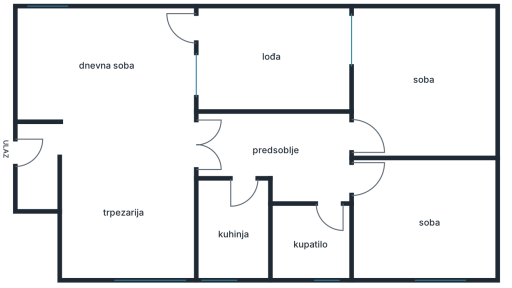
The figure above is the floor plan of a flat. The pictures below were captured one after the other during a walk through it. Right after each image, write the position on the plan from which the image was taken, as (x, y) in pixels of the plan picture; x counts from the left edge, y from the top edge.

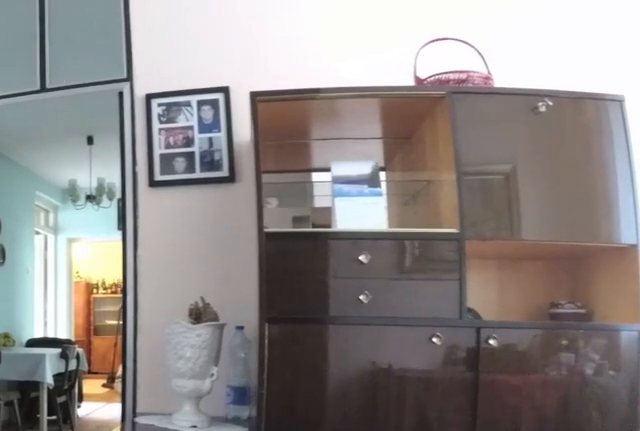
(58, 144)
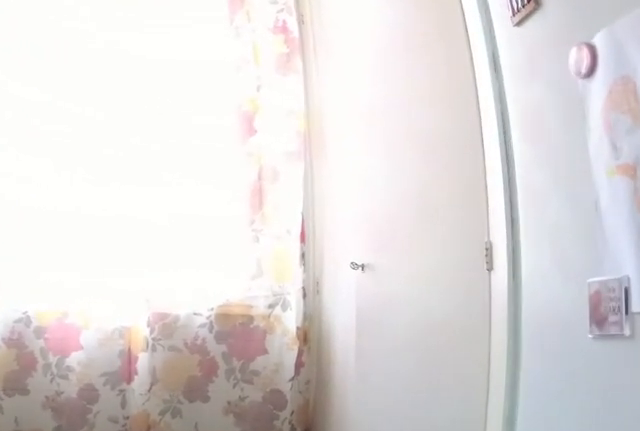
(234, 194)
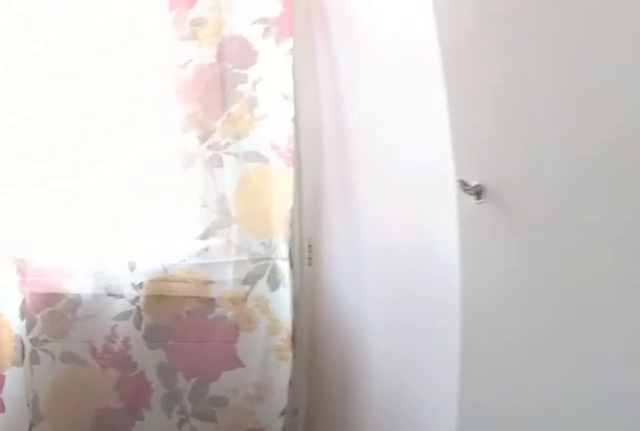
(234, 237)
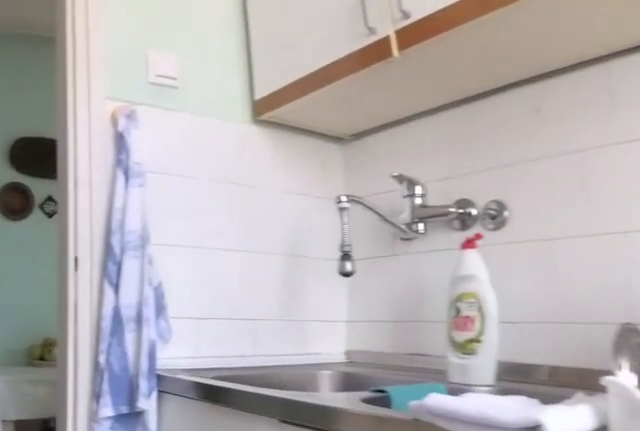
(234, 266)
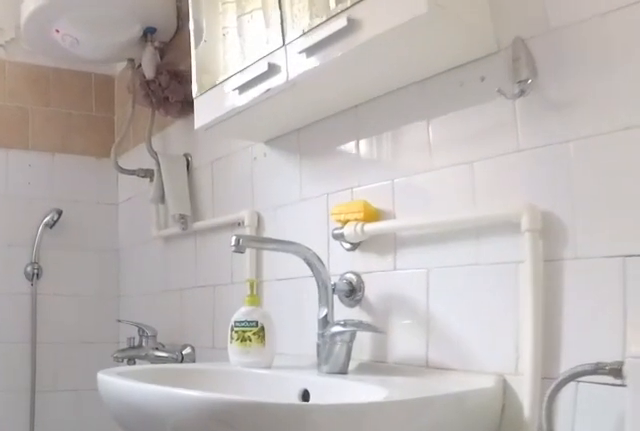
(326, 195)
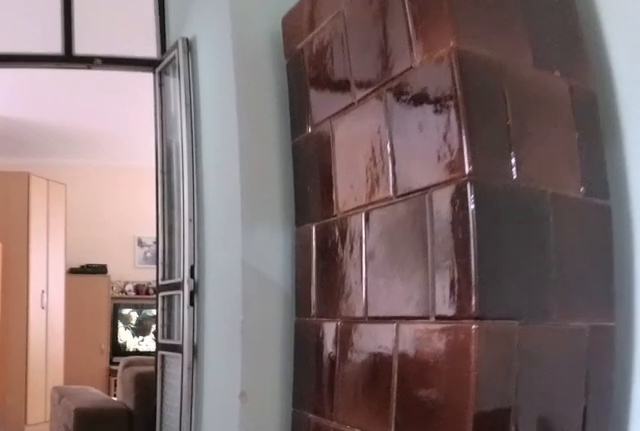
(265, 146)
